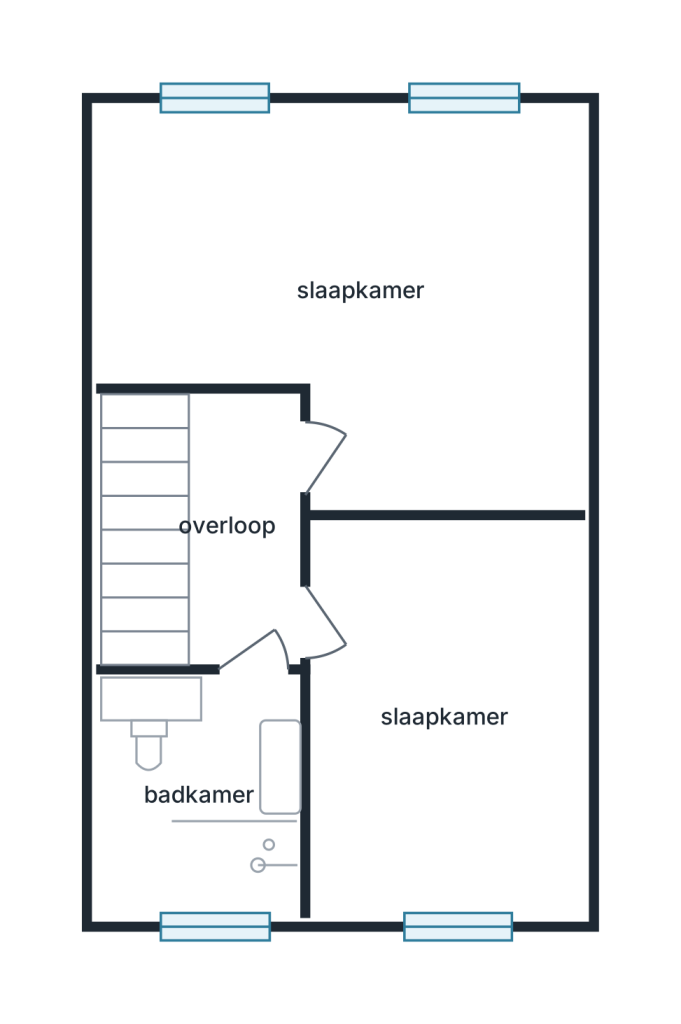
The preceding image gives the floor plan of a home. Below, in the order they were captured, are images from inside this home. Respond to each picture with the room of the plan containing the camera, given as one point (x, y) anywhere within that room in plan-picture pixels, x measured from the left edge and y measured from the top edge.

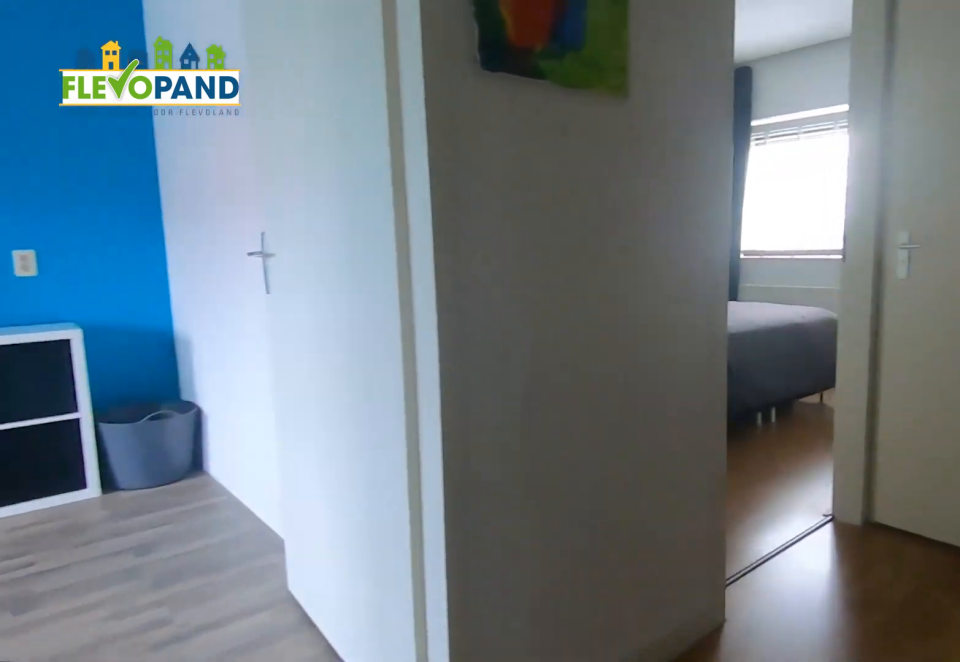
(231, 455)
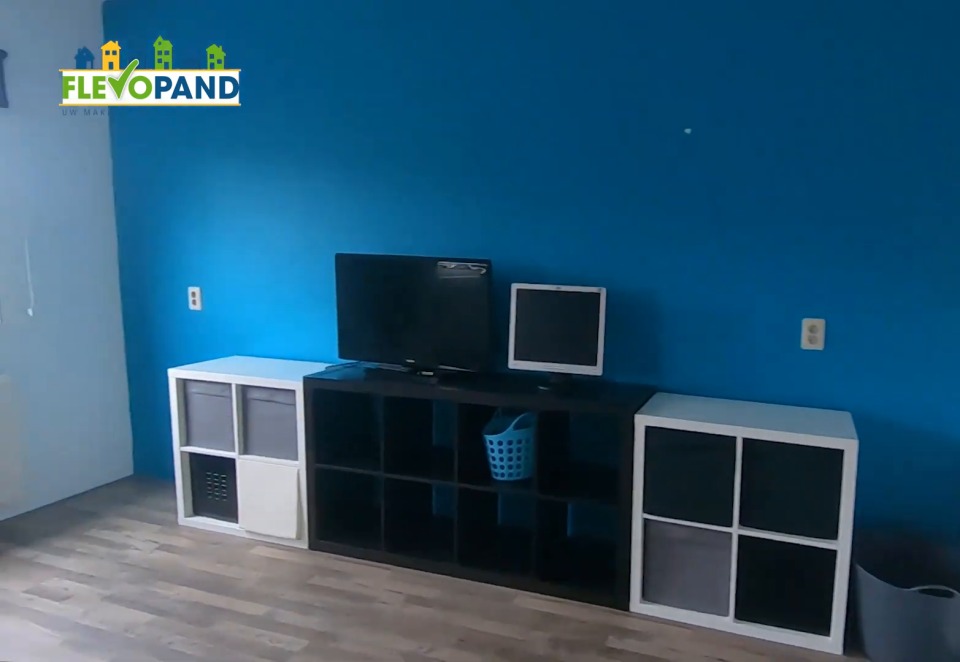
(304, 220)
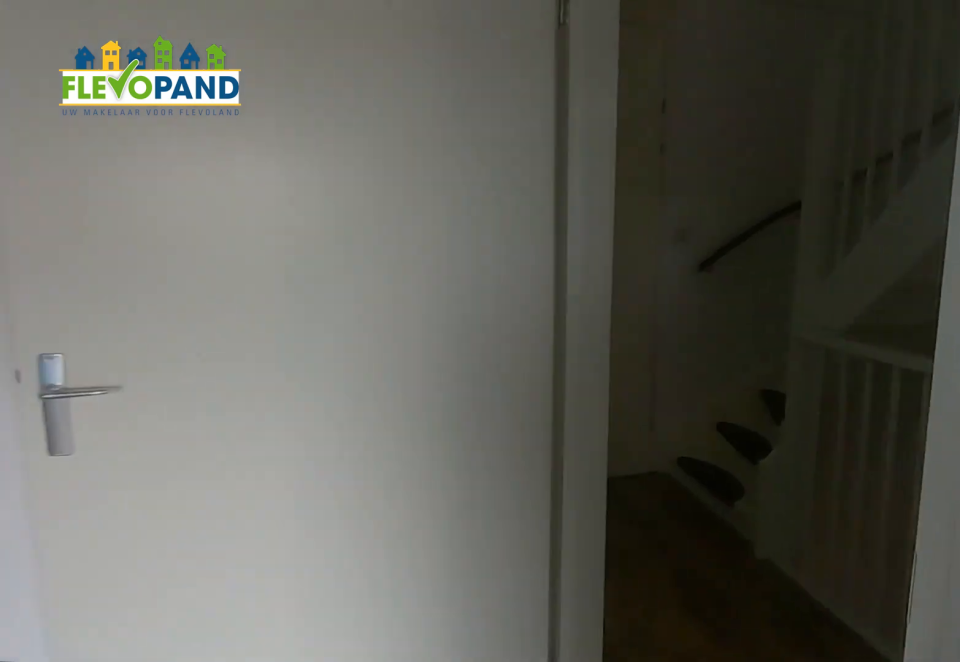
(304, 220)
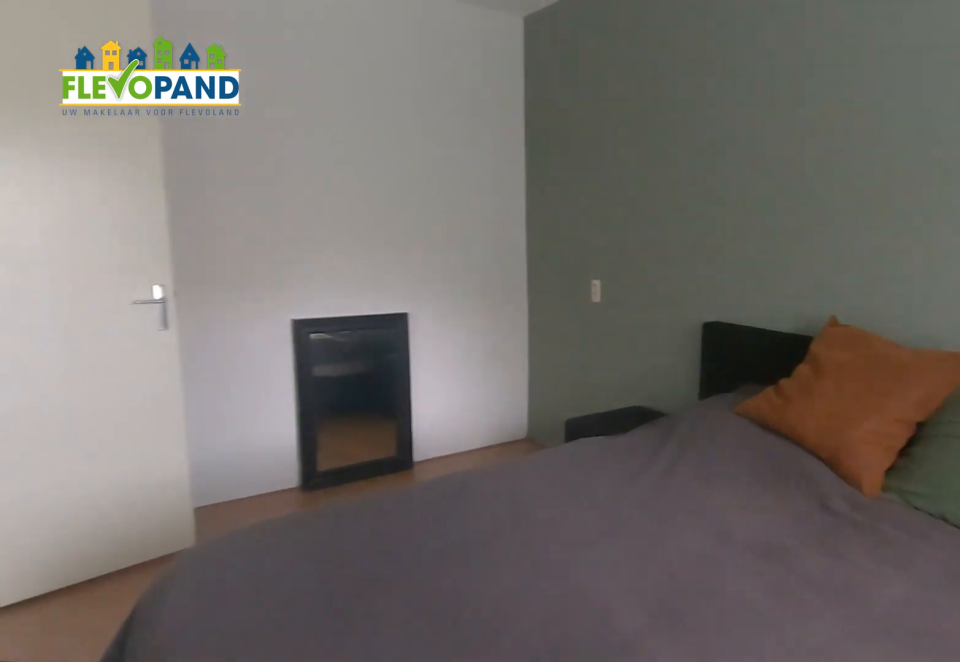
(445, 715)
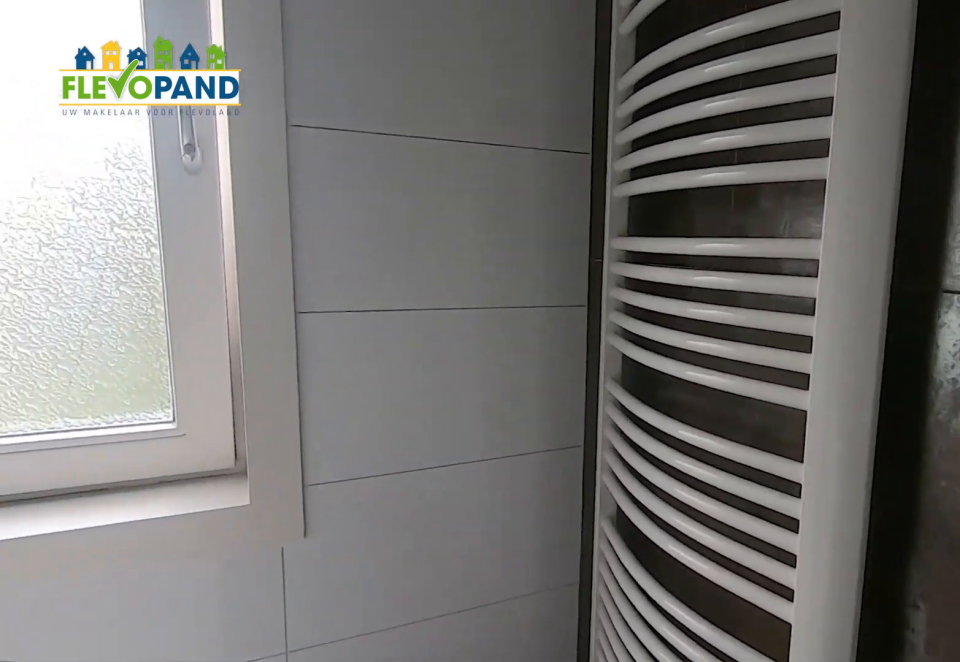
(152, 711)
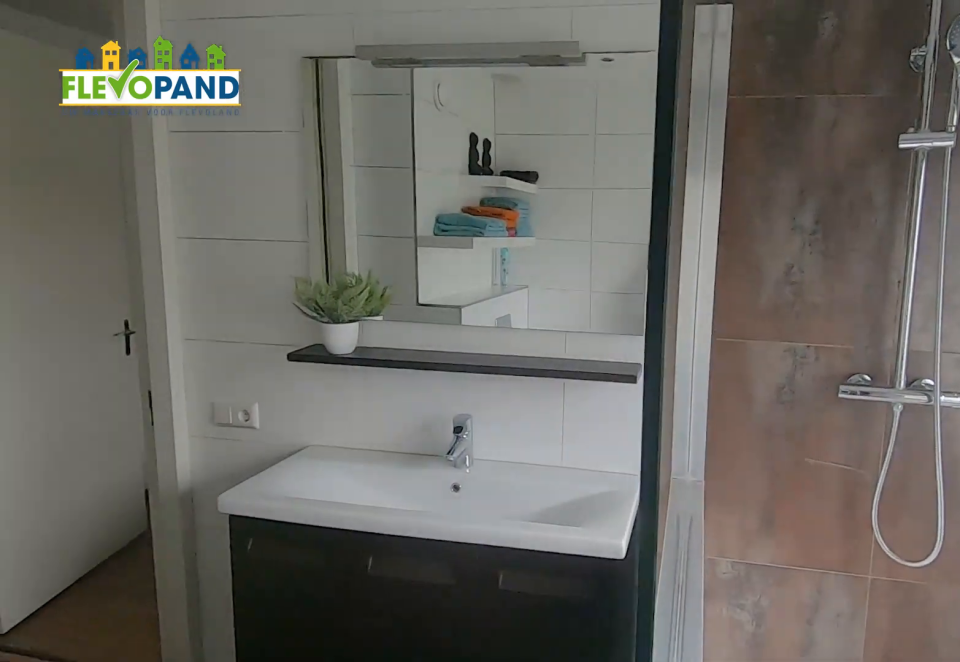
(152, 711)
